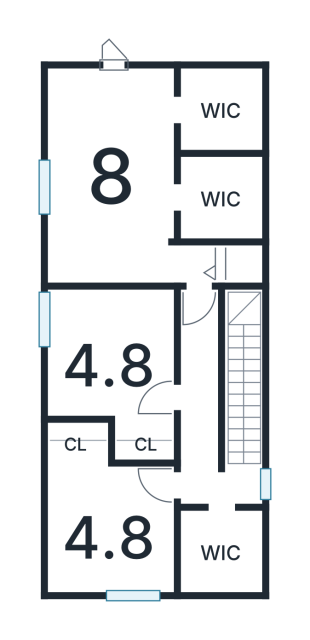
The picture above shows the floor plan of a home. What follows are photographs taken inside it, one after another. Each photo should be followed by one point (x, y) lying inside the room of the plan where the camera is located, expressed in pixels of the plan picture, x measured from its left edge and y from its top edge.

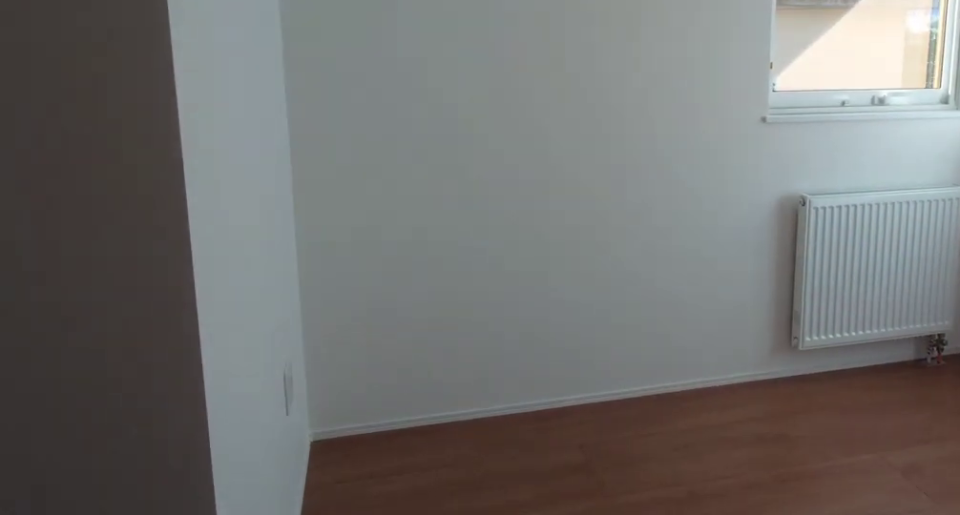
(114, 358)
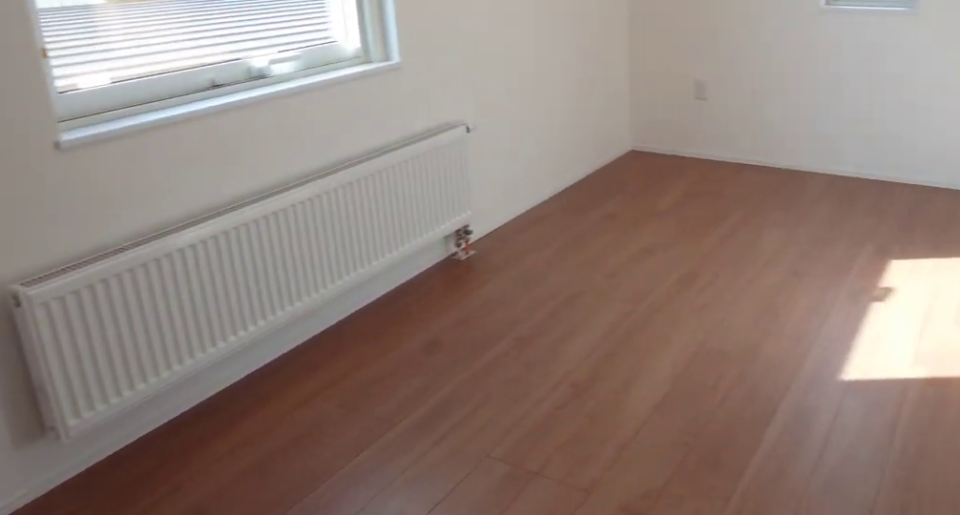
(107, 191)
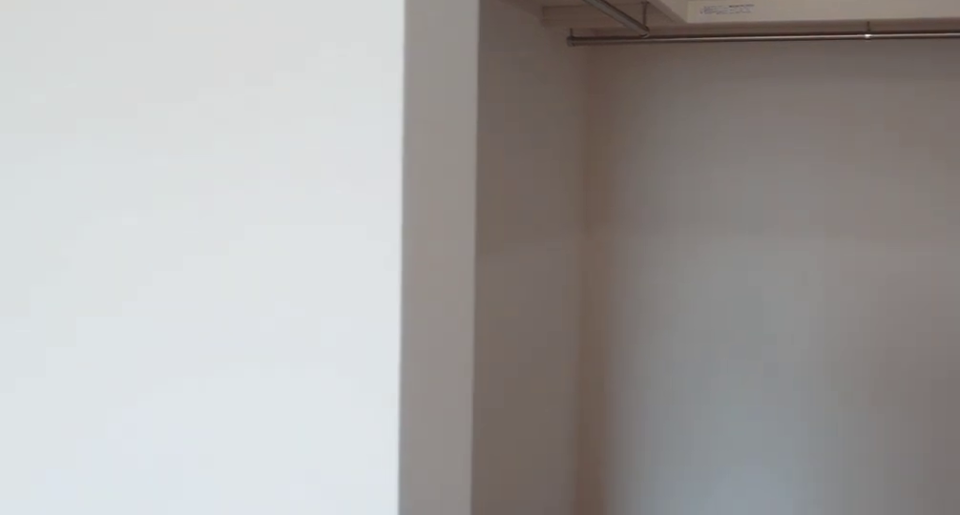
(223, 208)
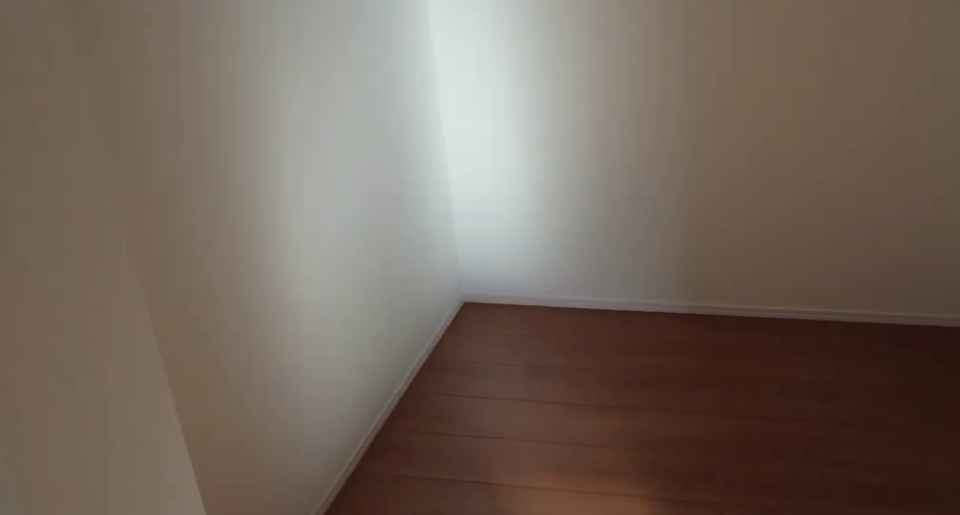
(223, 208)
